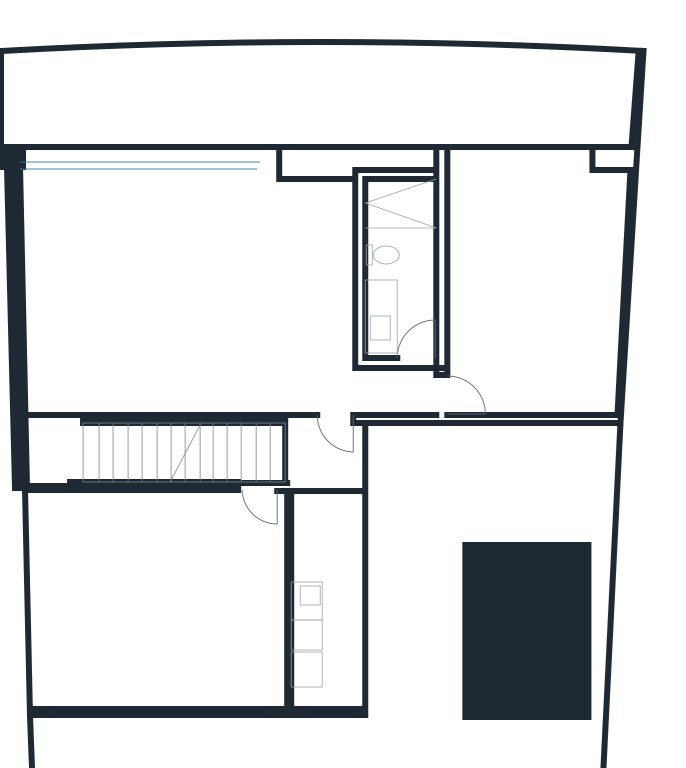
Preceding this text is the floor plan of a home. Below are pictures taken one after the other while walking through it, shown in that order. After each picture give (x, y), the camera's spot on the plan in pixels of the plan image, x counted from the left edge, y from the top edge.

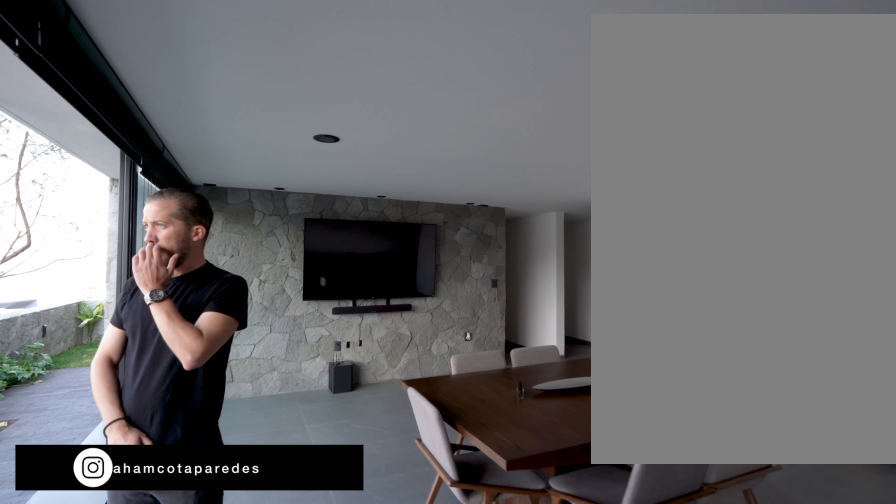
(173, 150)
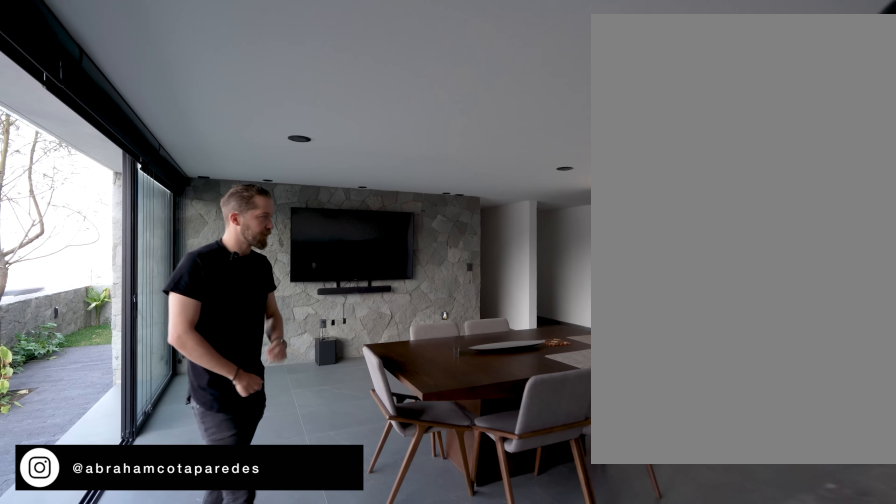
(168, 165)
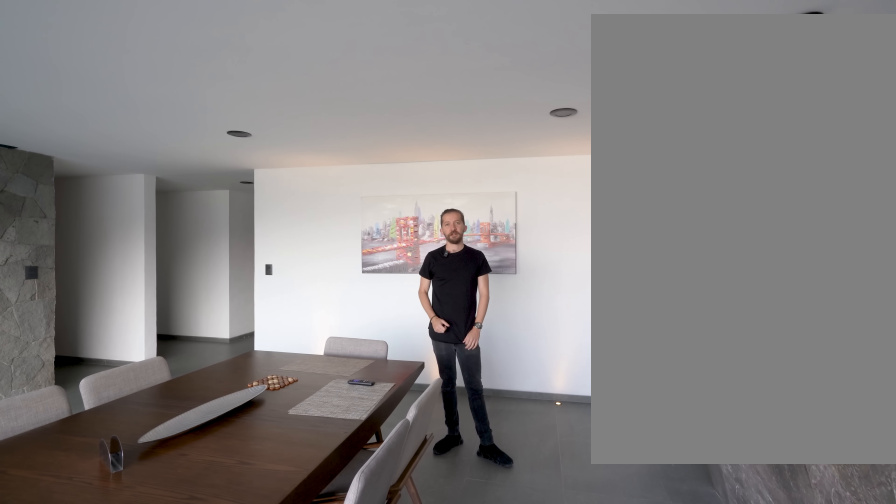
(131, 224)
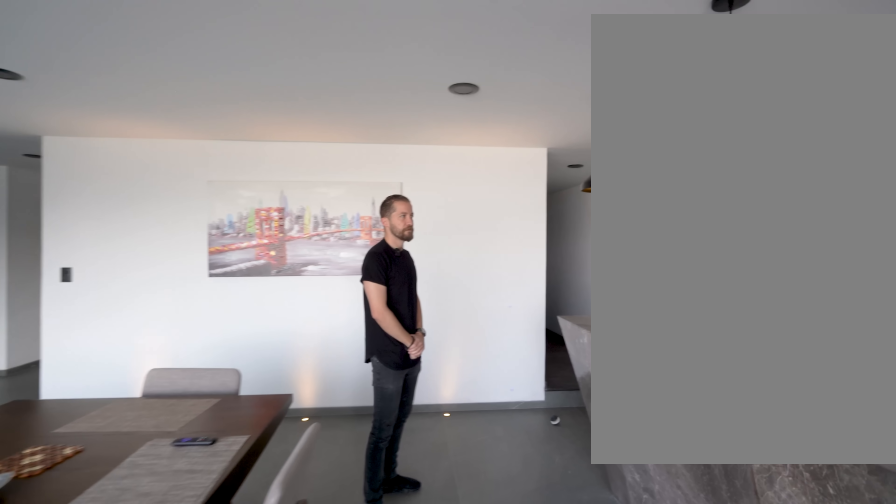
(130, 225)
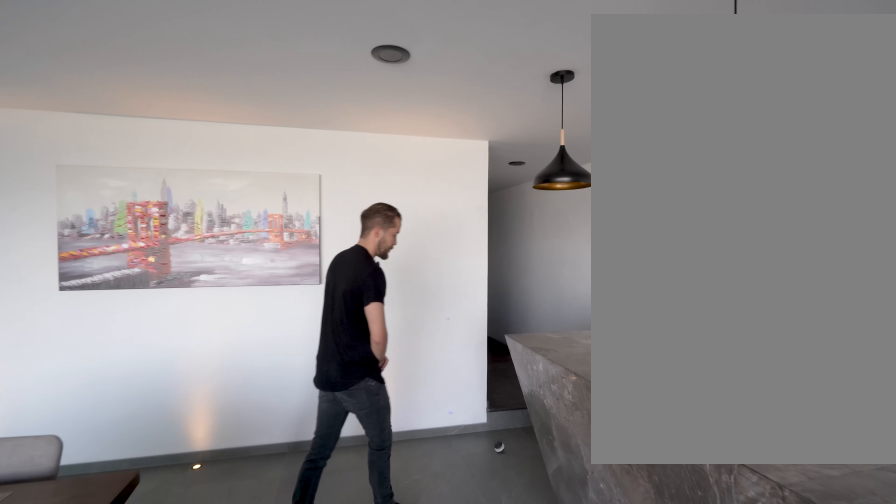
(130, 225)
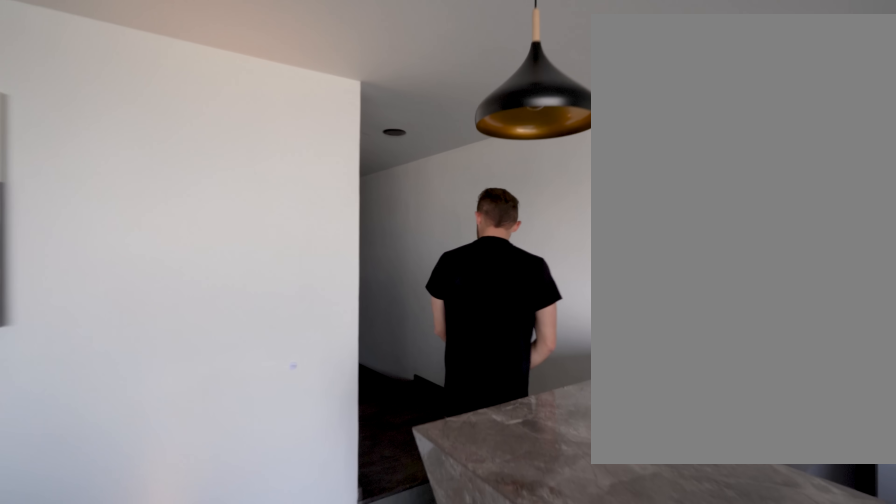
(138, 265)
